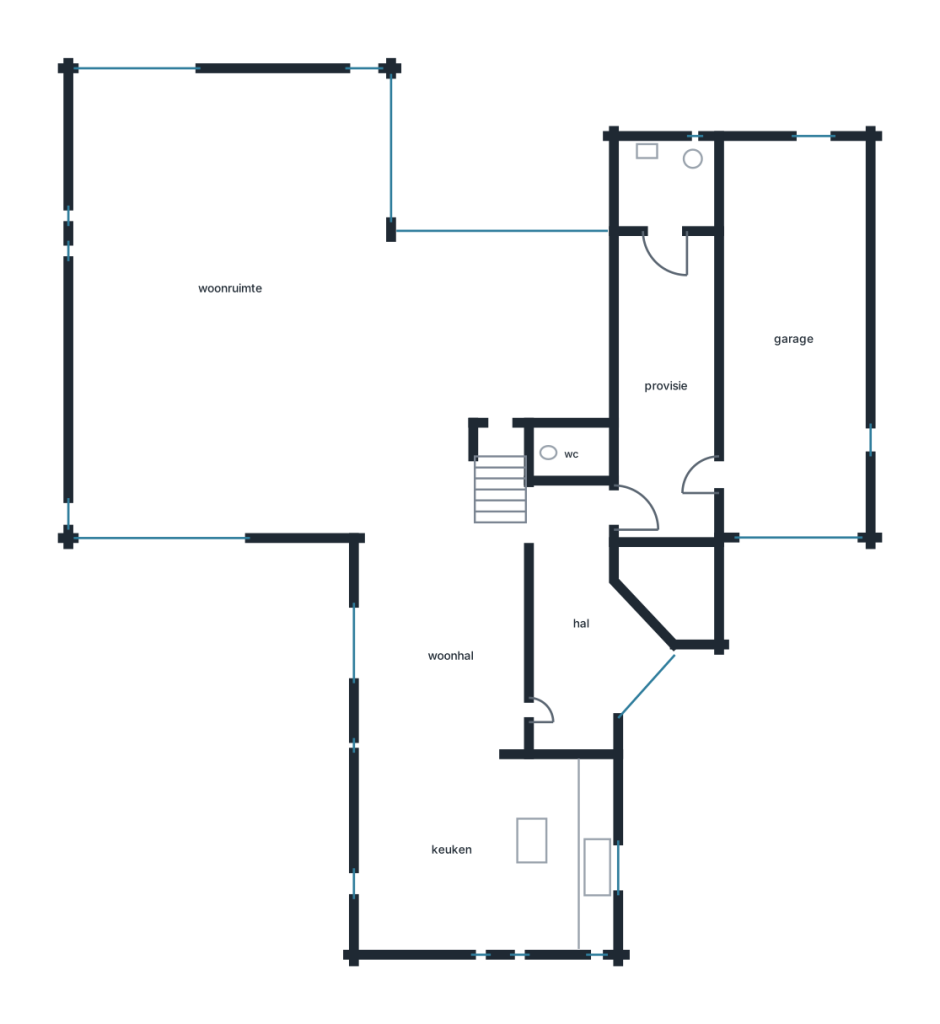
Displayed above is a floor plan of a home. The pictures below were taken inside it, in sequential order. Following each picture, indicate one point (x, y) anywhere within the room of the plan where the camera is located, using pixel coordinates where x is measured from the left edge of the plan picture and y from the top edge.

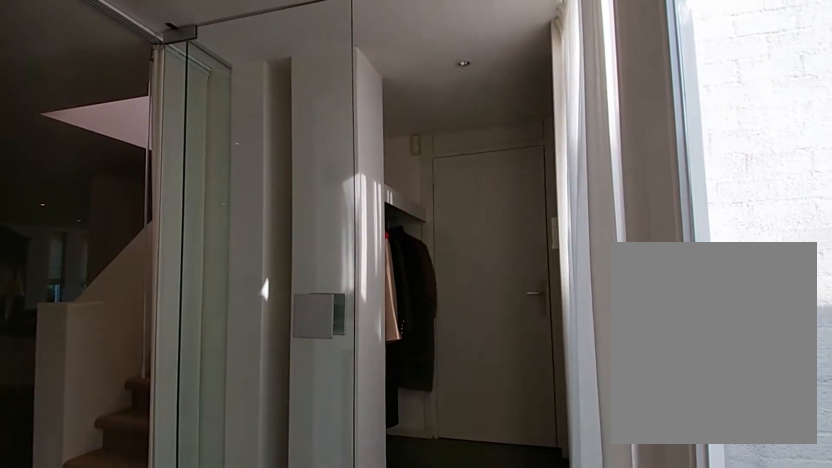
(581, 623)
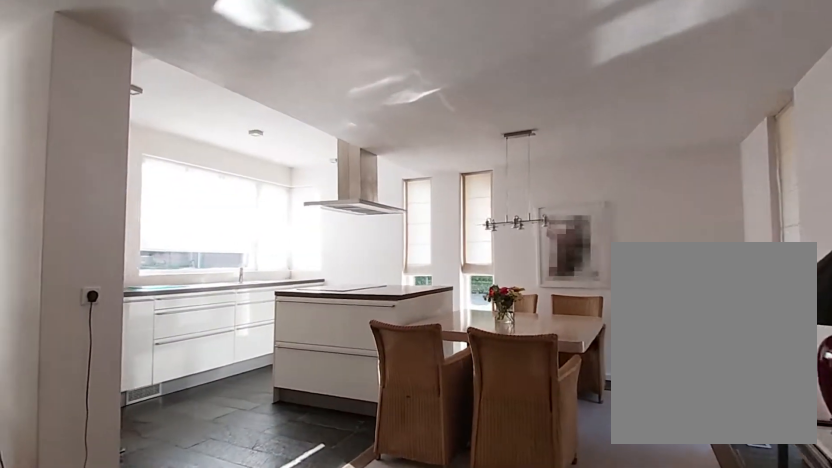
(461, 740)
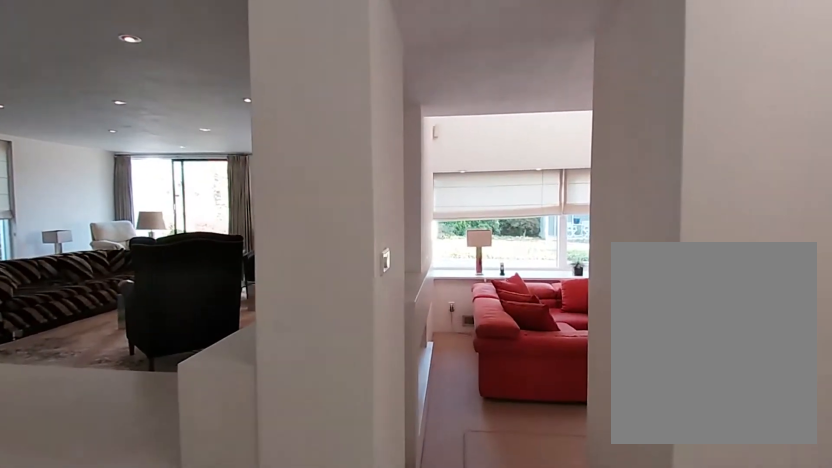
(461, 740)
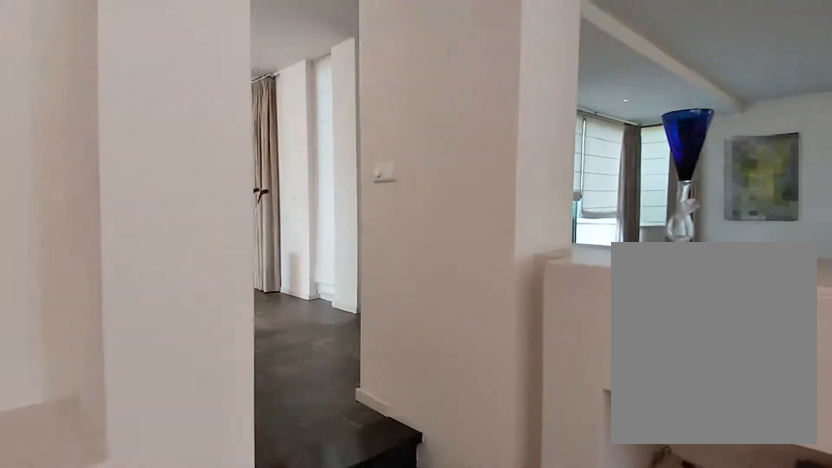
(497, 338)
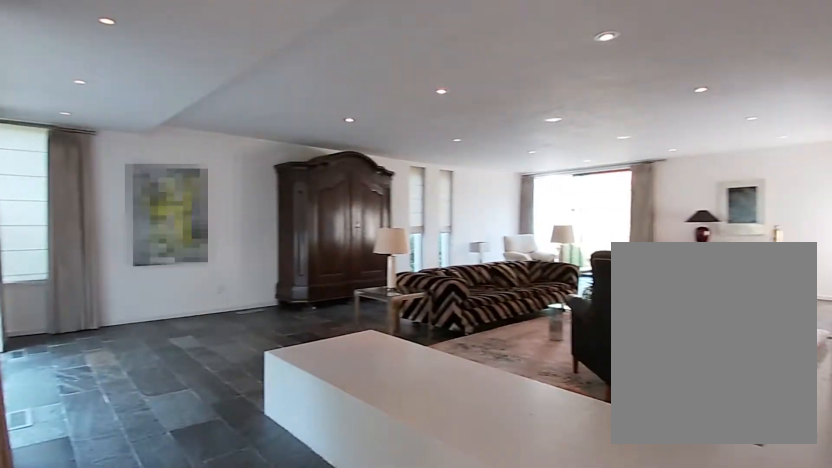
(225, 302)
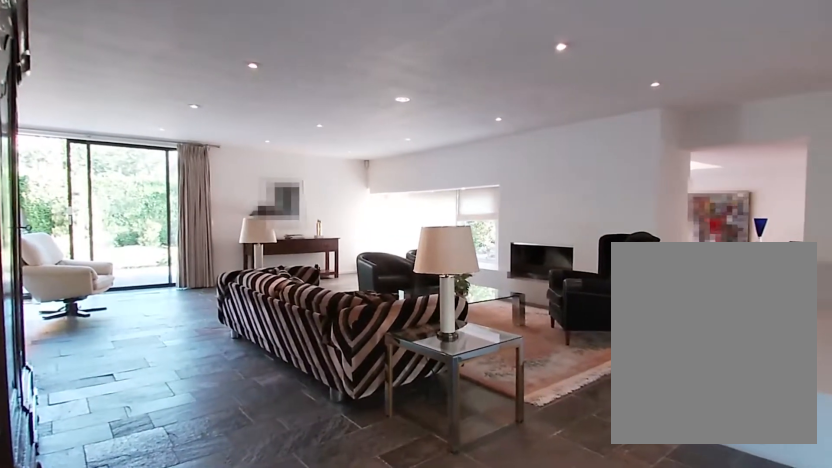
(225, 302)
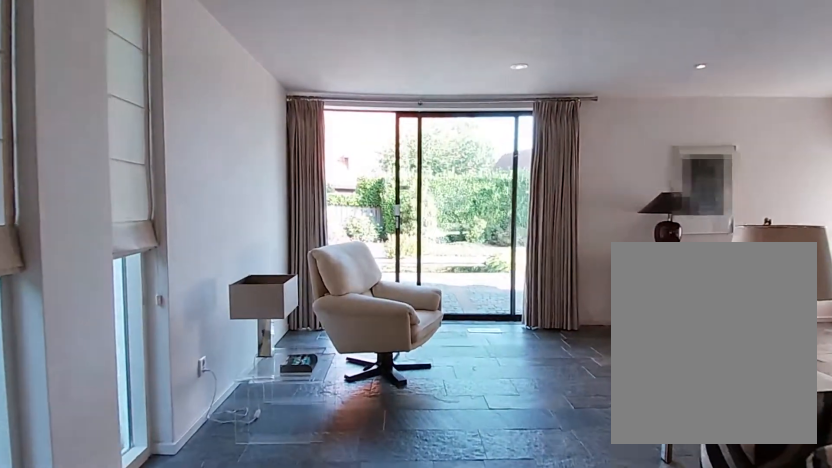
(225, 302)
